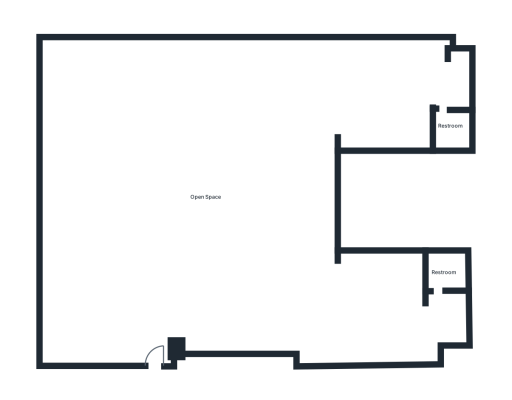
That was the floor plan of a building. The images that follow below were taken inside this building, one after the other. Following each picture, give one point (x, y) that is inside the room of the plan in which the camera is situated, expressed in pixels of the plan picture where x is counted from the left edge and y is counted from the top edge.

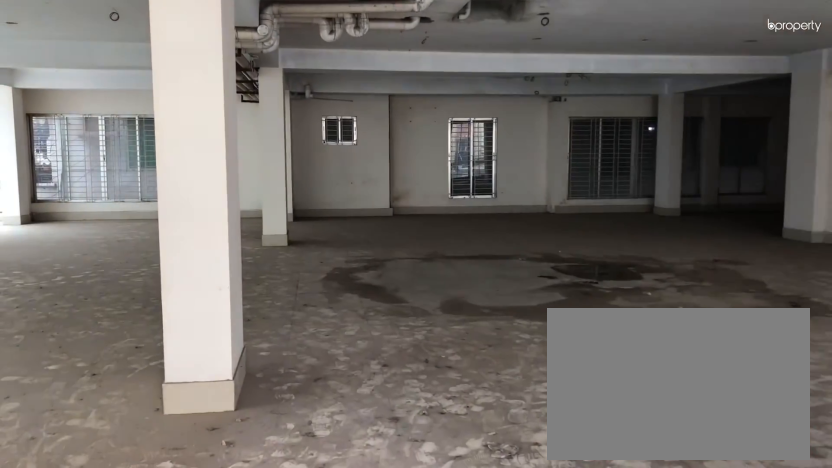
(157, 324)
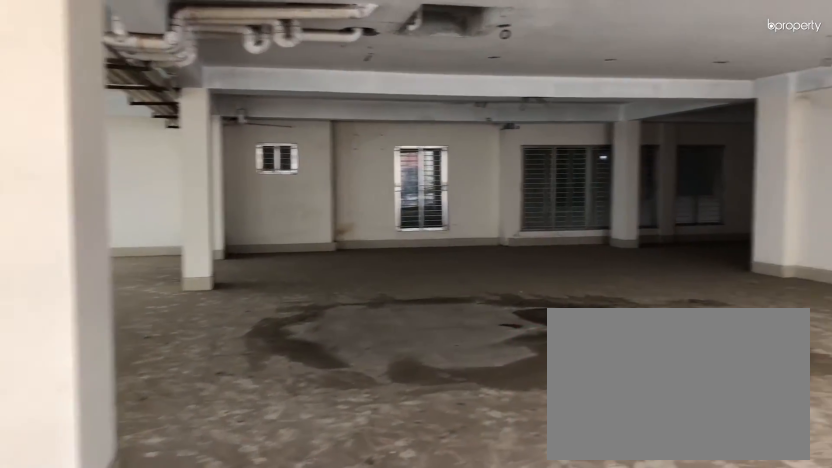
(157, 324)
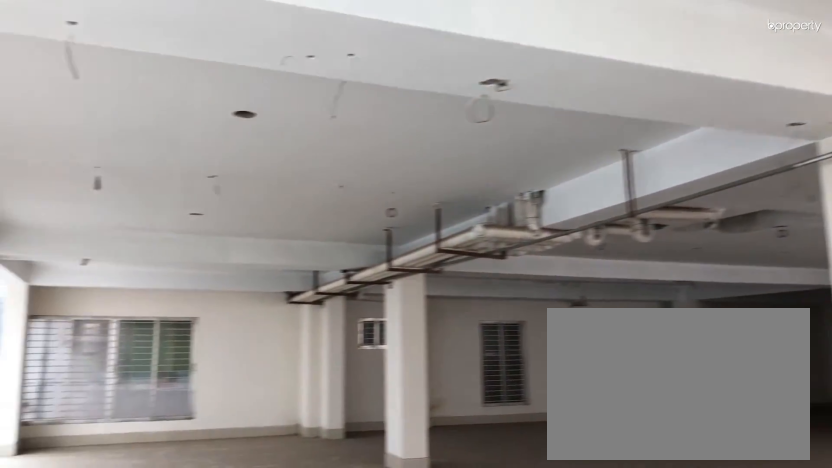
(207, 197)
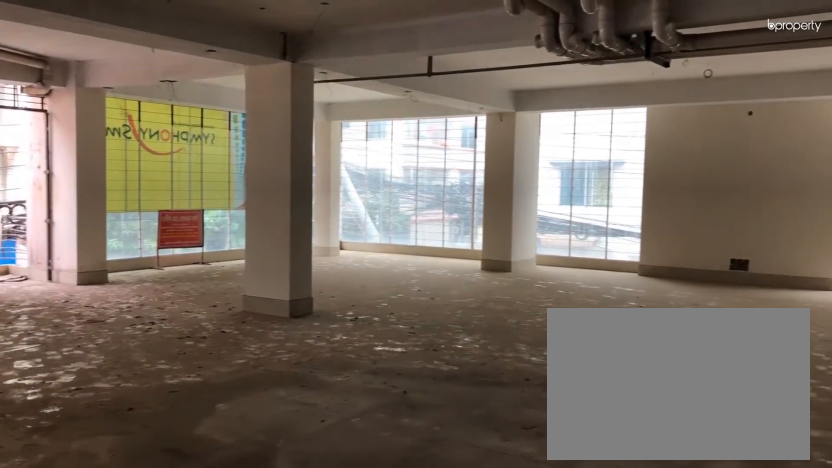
(207, 197)
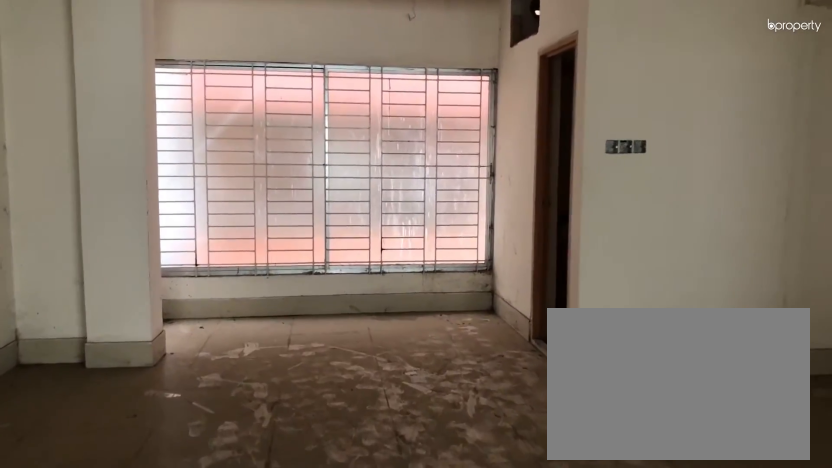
(354, 90)
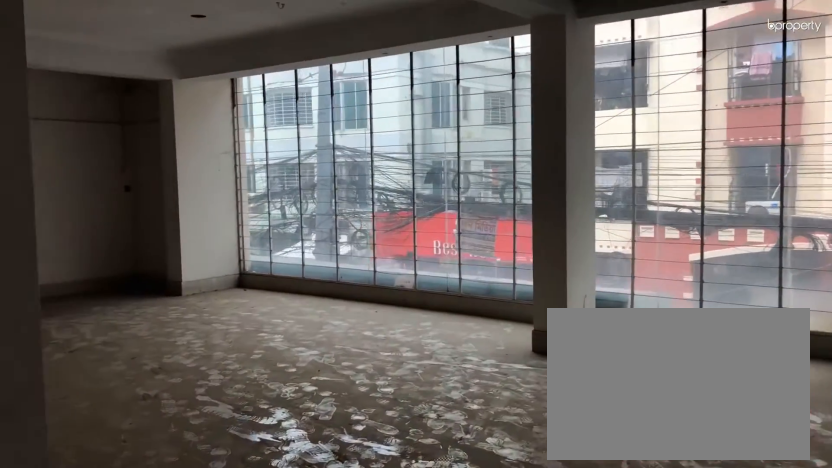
(375, 307)
